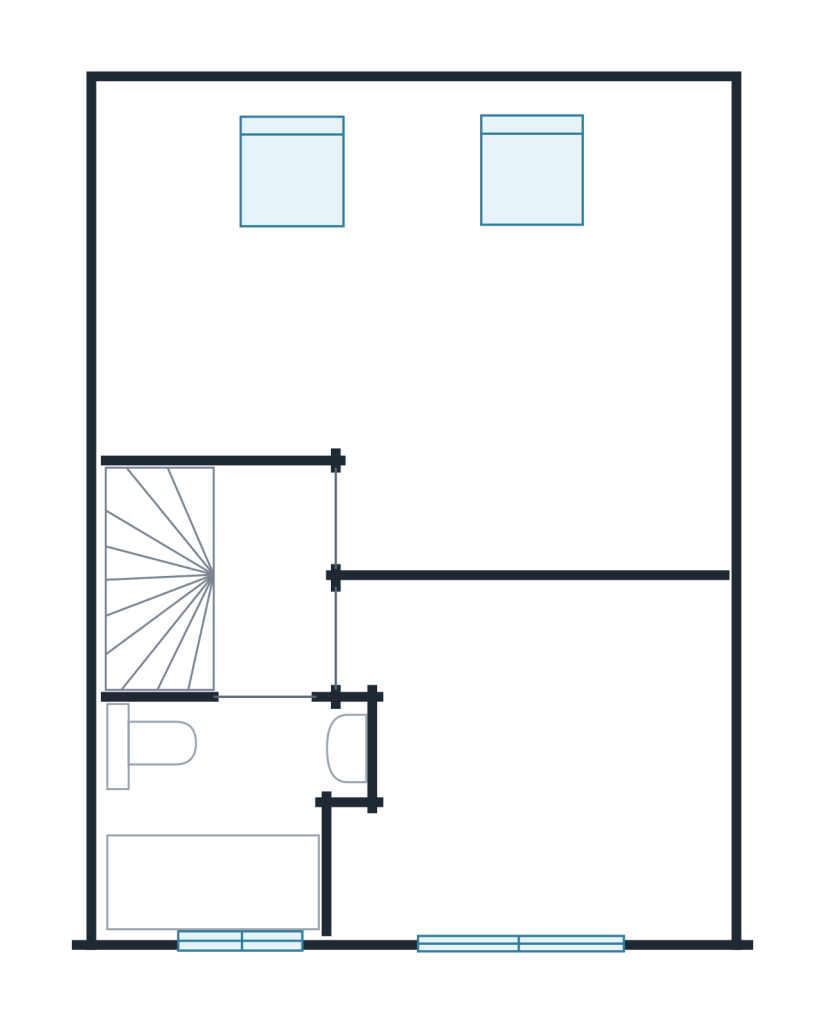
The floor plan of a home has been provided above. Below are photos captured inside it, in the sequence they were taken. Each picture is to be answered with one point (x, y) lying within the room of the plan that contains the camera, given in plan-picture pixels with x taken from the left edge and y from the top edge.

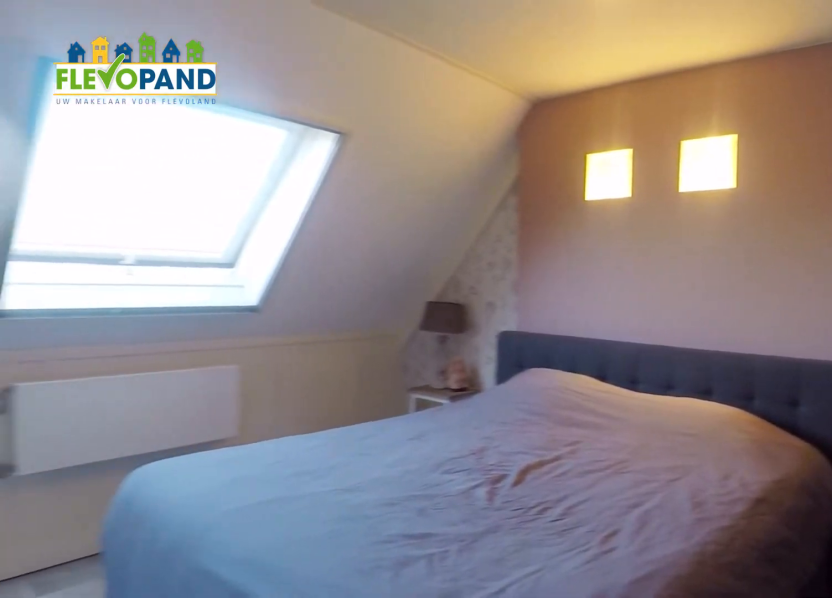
(396, 276)
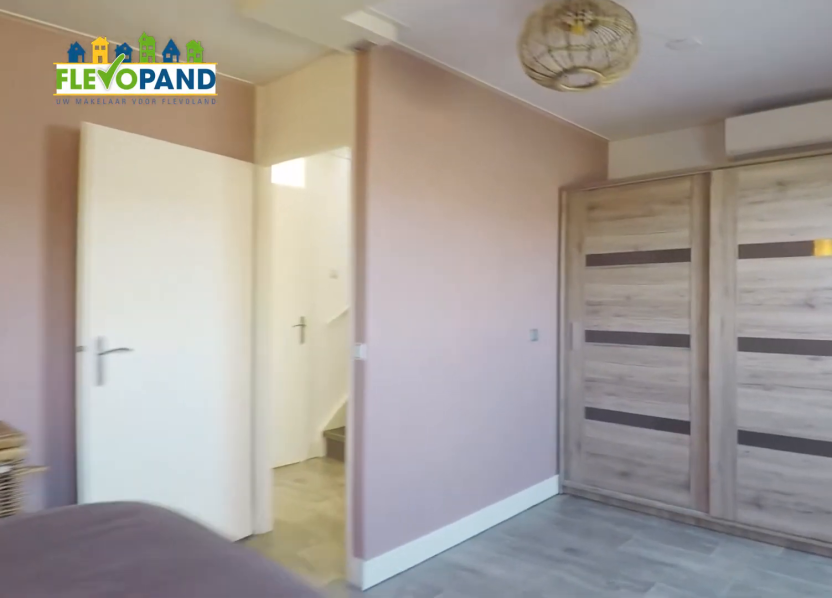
(396, 276)
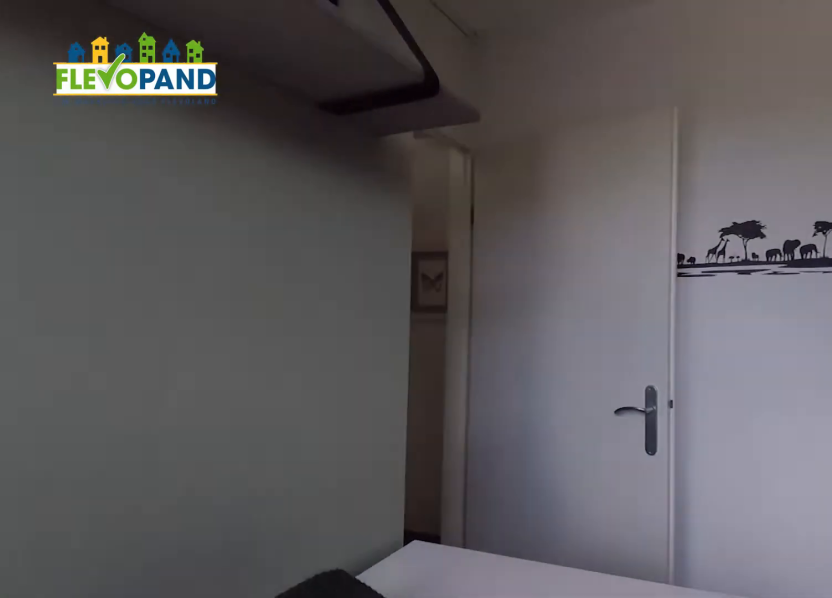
(535, 758)
